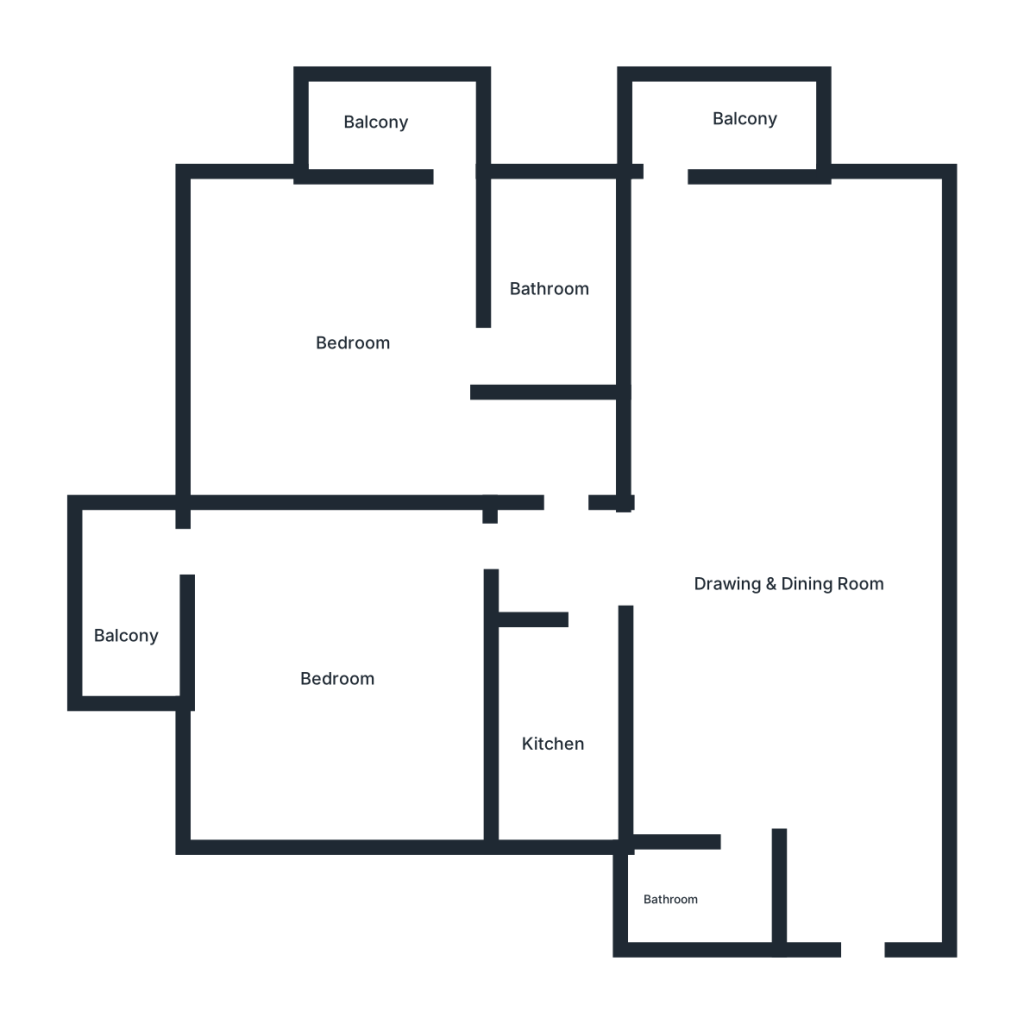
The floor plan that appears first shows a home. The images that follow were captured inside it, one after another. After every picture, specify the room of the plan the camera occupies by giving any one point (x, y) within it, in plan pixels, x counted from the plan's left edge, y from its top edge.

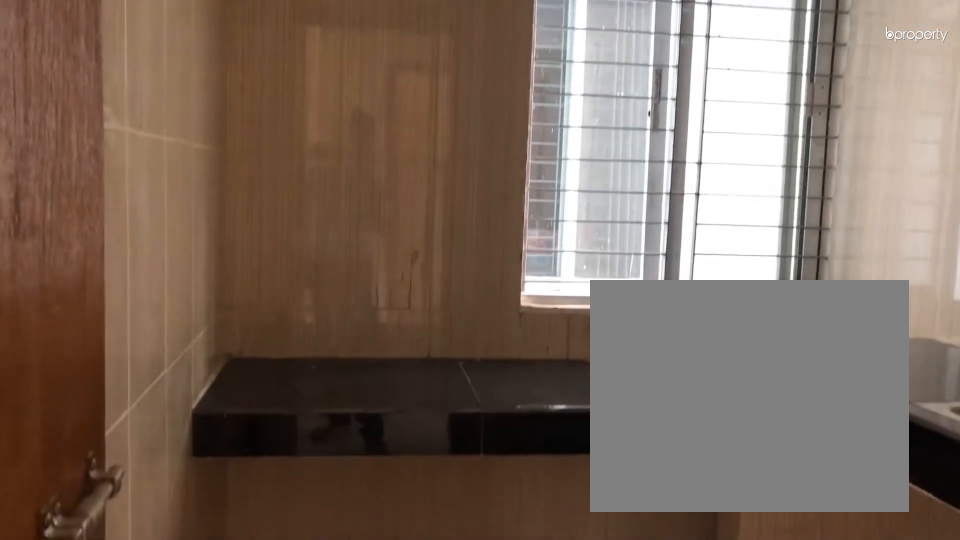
(550, 733)
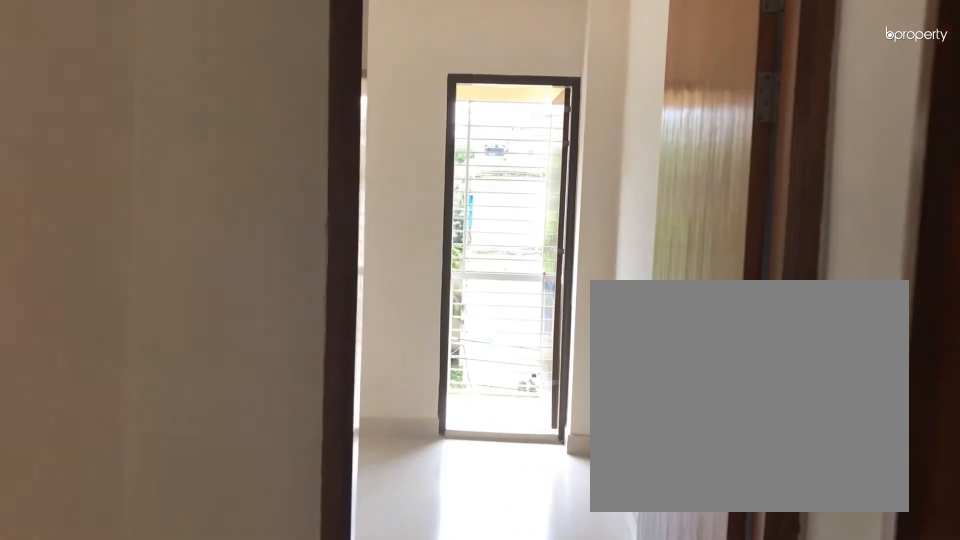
(564, 550)
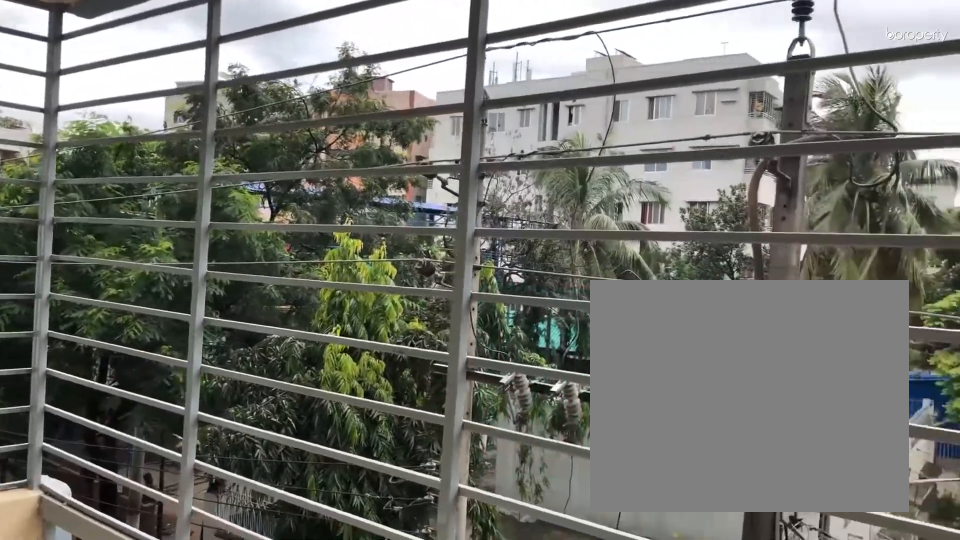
(126, 616)
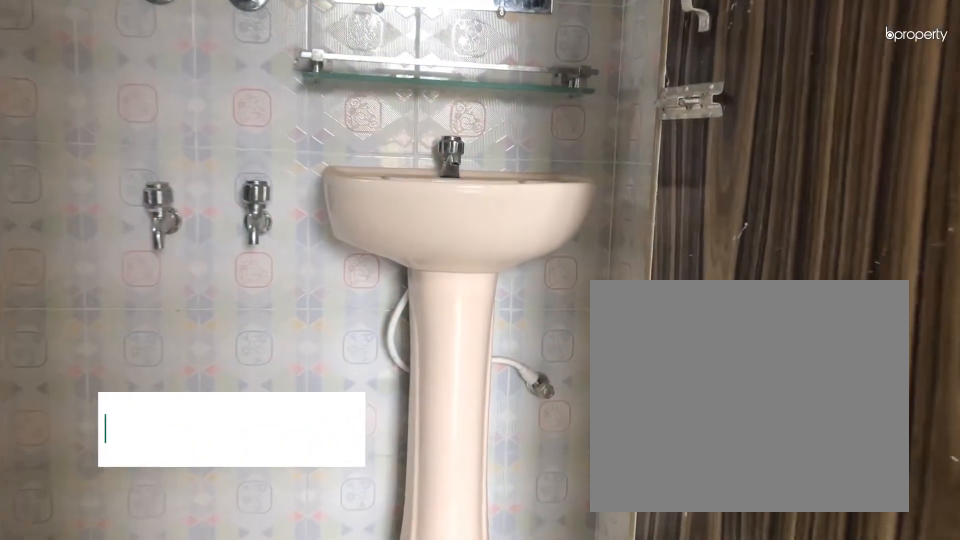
(558, 293)
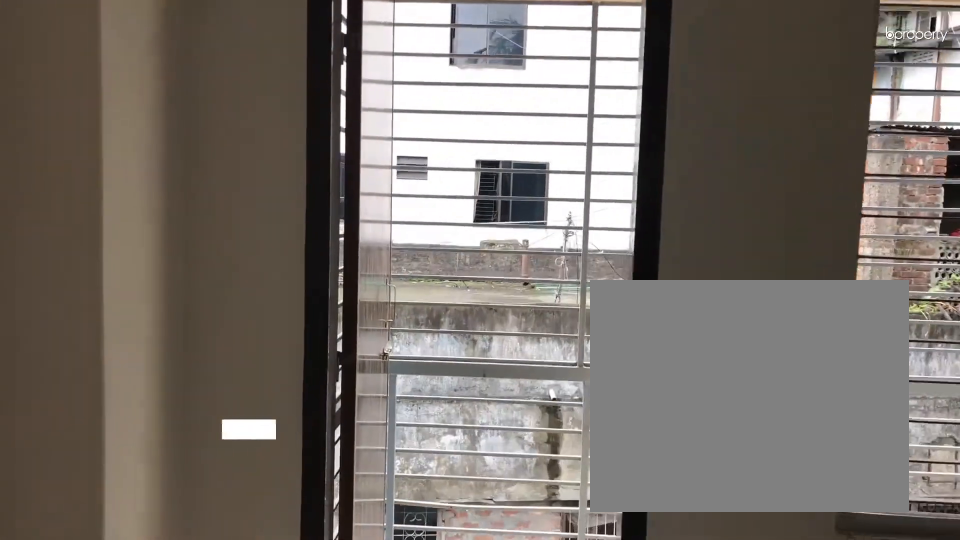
(675, 228)
